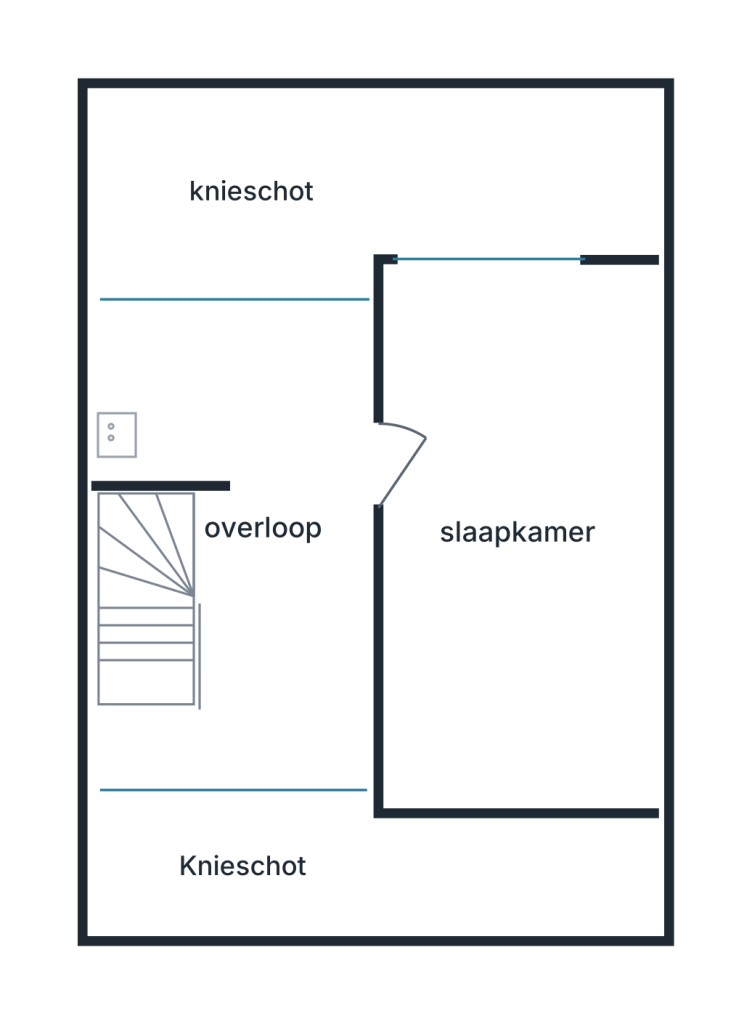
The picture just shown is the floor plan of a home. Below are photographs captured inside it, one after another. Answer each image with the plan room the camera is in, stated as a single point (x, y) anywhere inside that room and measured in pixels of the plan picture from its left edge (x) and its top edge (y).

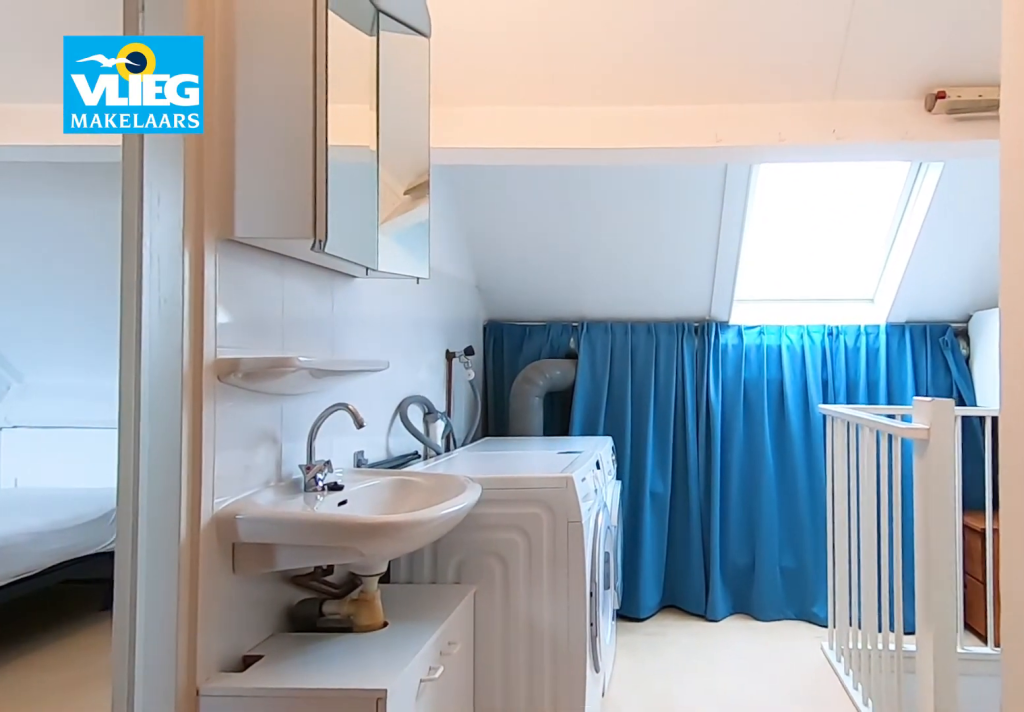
(239, 548)
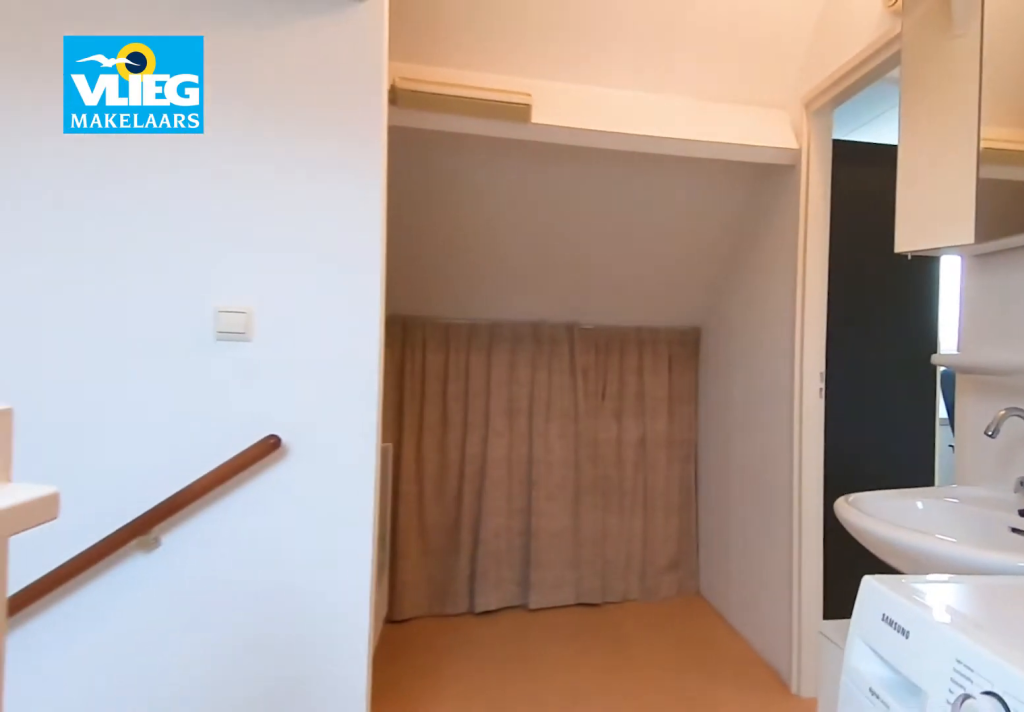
(239, 548)
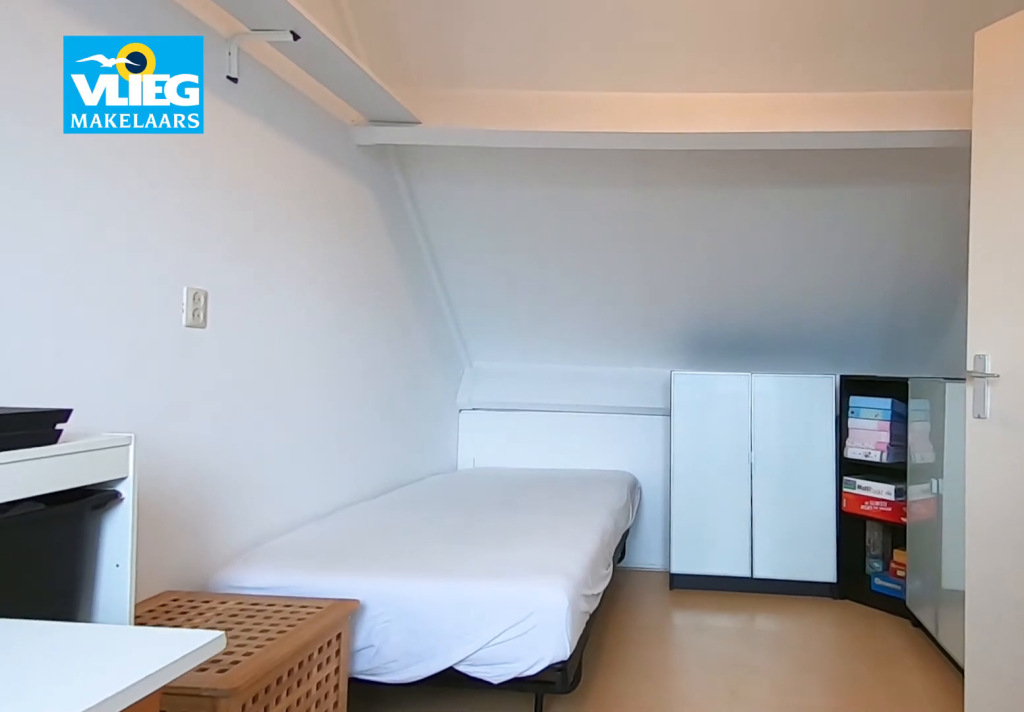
(518, 627)
